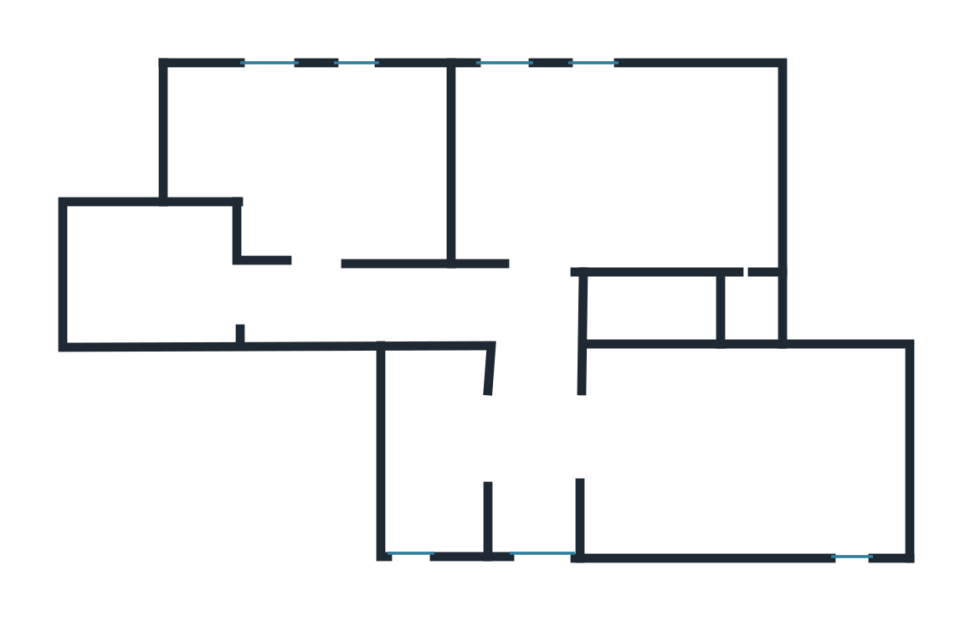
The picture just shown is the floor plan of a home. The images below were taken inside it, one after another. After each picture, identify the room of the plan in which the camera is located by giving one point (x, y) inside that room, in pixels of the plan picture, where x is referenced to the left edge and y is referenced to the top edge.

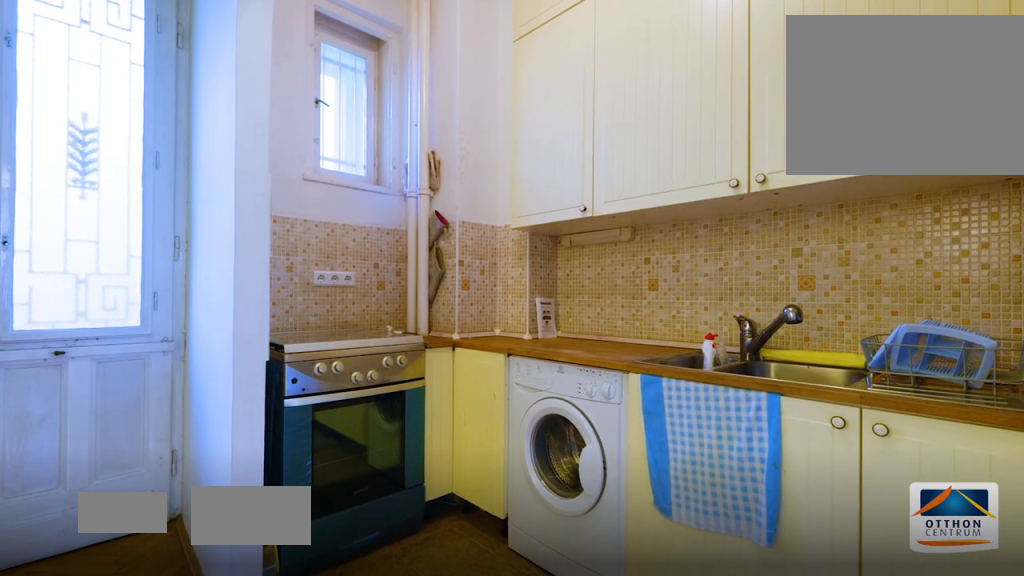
(440, 469)
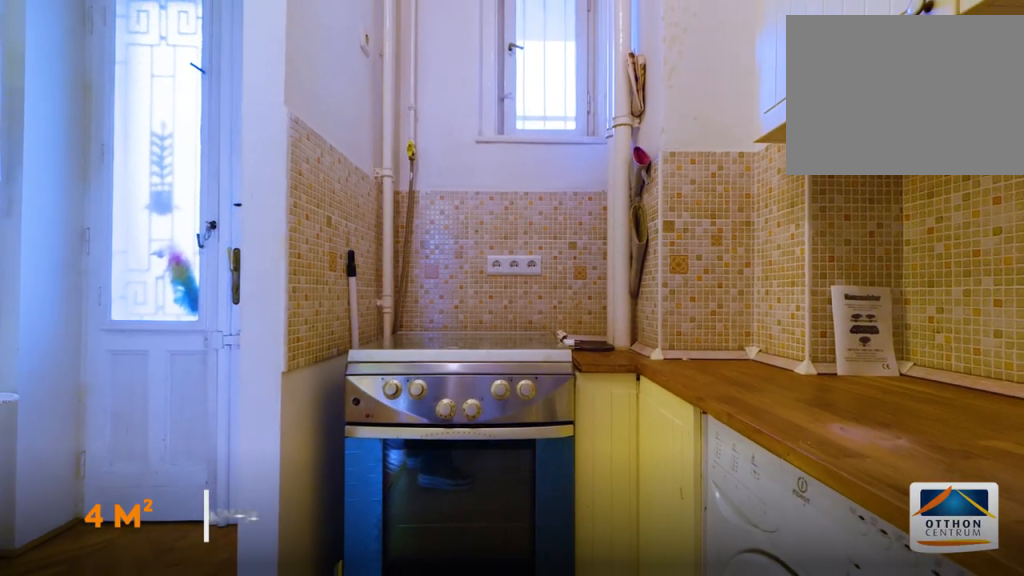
(440, 469)
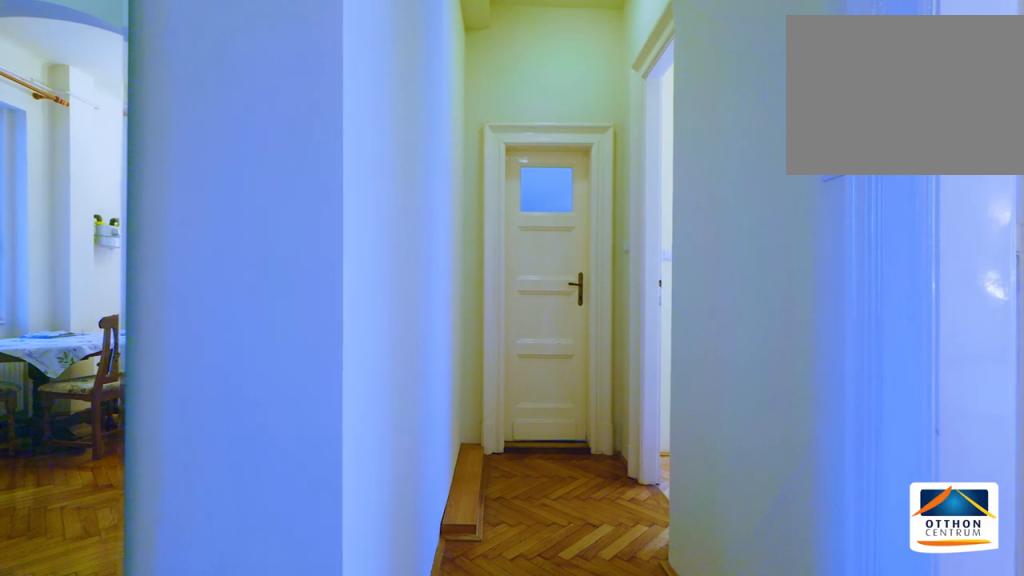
(546, 300)
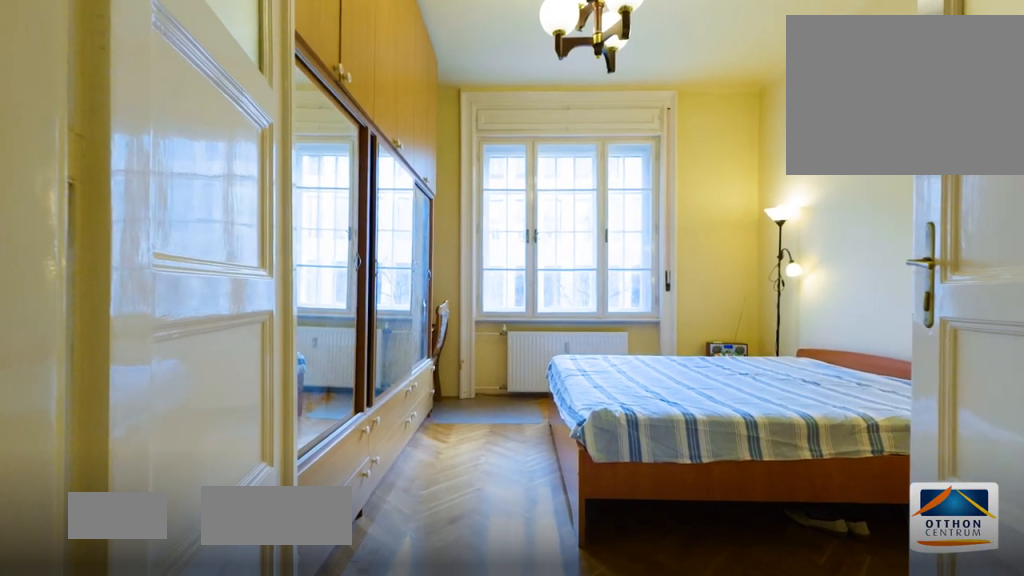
(623, 161)
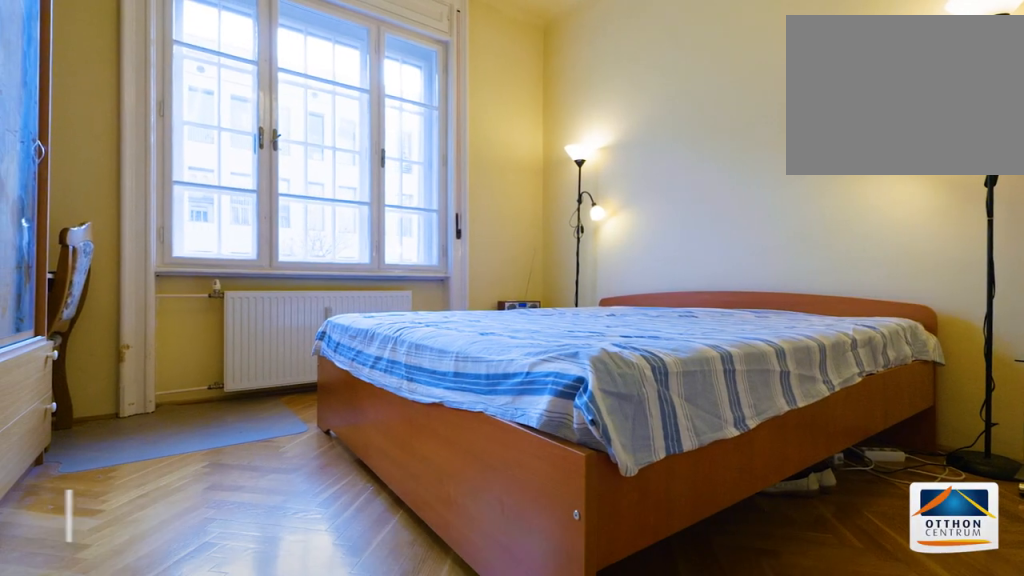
(622, 161)
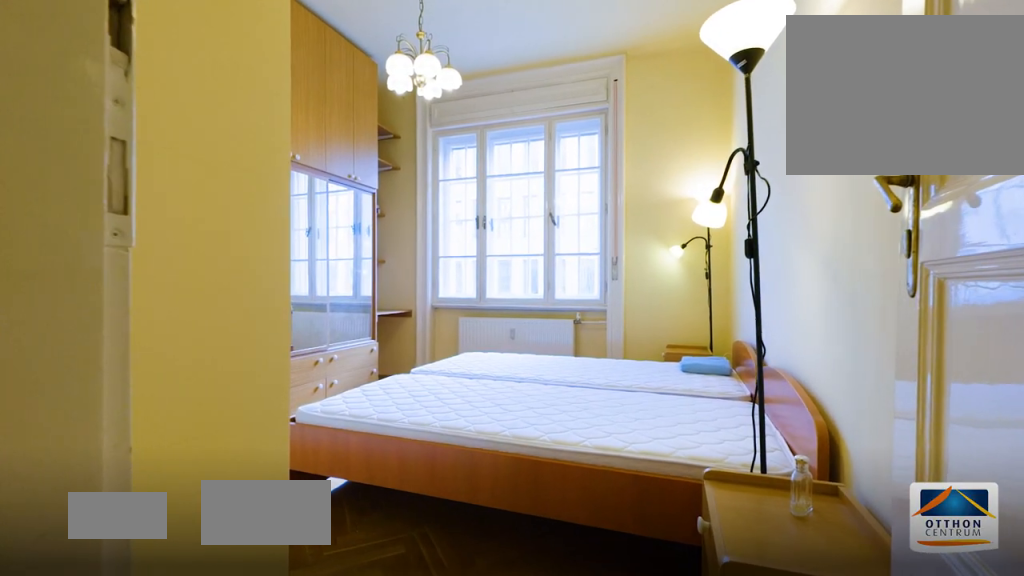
(349, 161)
